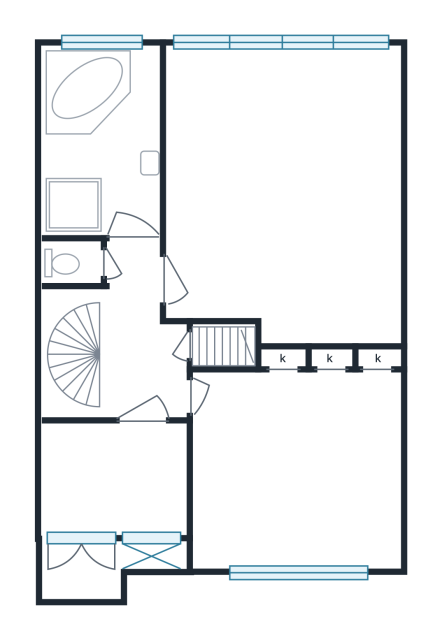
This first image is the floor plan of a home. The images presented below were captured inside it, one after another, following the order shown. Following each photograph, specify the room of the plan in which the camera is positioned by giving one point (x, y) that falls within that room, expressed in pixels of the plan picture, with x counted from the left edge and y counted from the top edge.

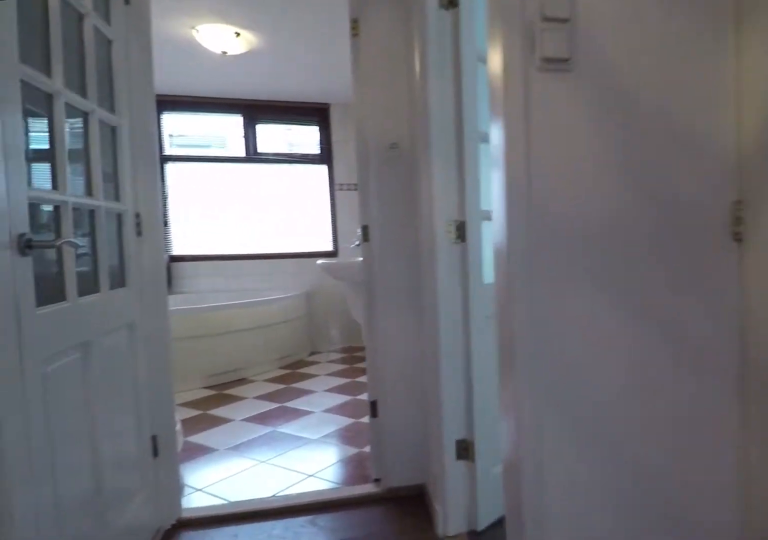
(128, 342)
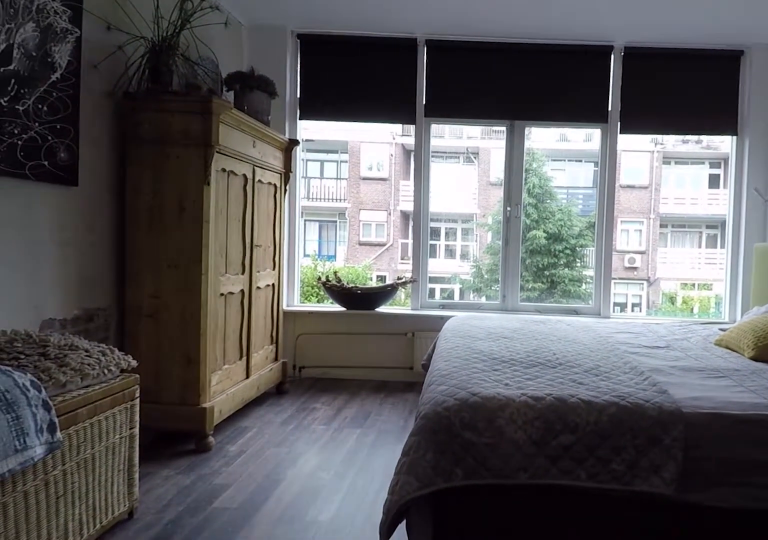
(283, 191)
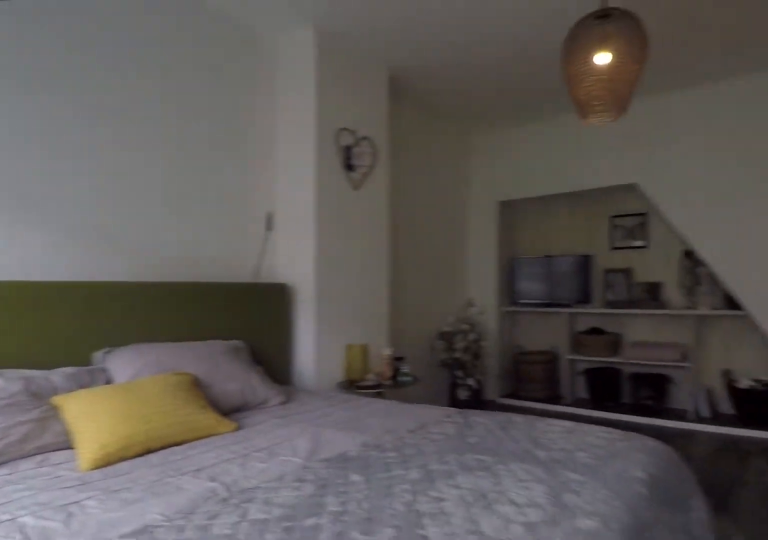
(283, 191)
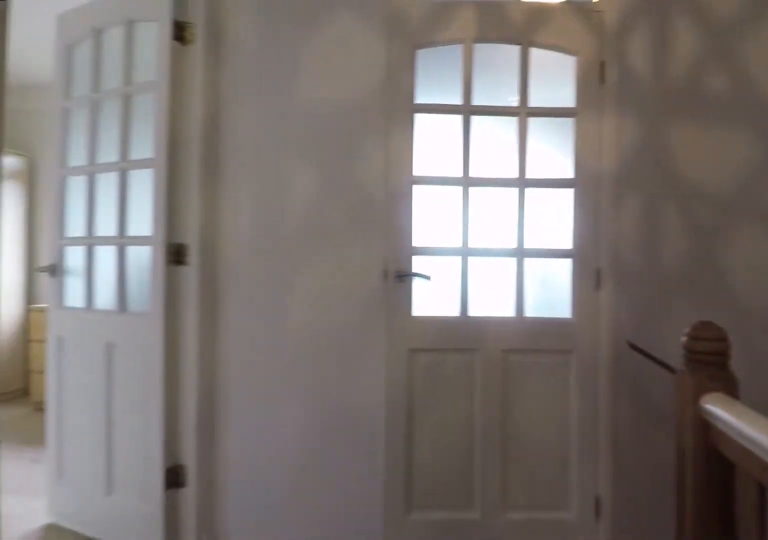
(128, 342)
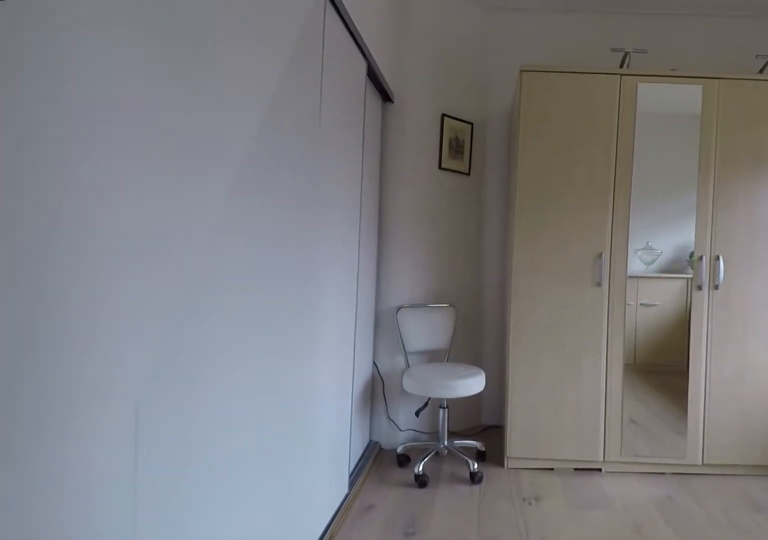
(285, 429)
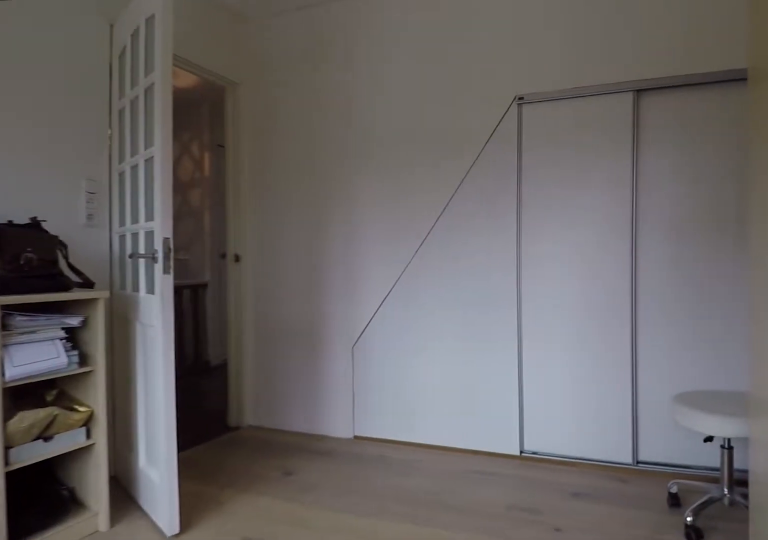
(285, 429)
